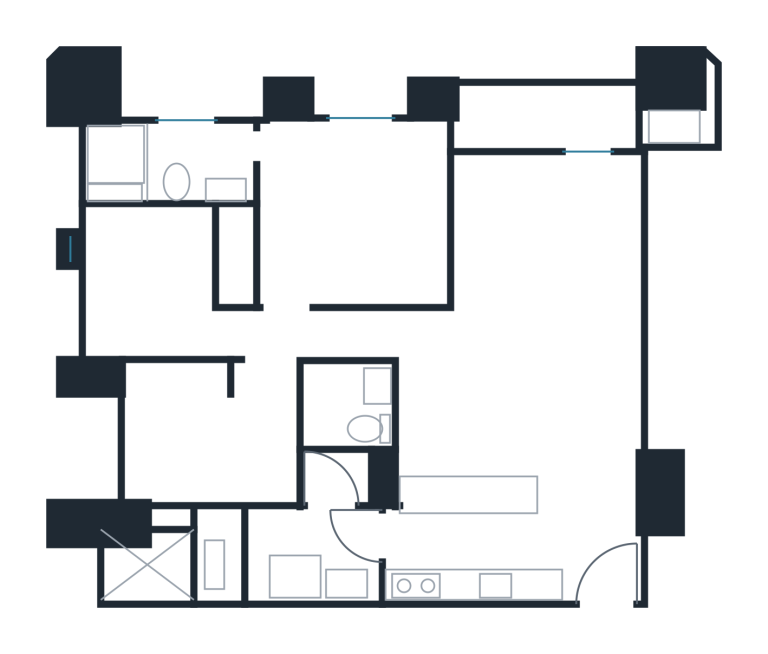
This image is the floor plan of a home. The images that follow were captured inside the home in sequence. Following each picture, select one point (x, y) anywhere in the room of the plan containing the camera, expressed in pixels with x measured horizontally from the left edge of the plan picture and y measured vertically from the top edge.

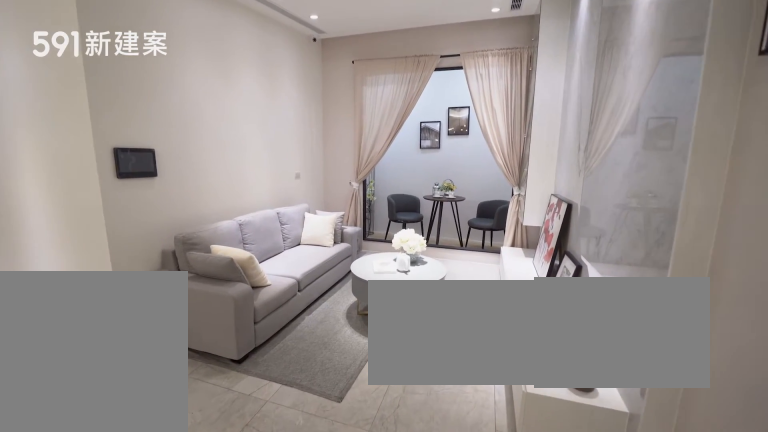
(535, 231)
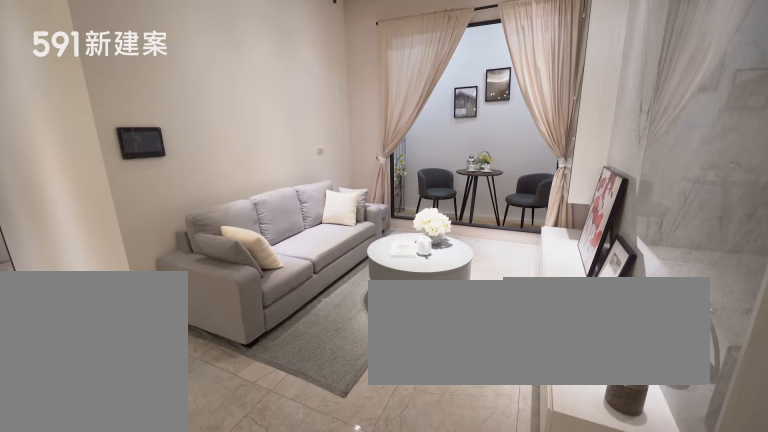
(535, 231)
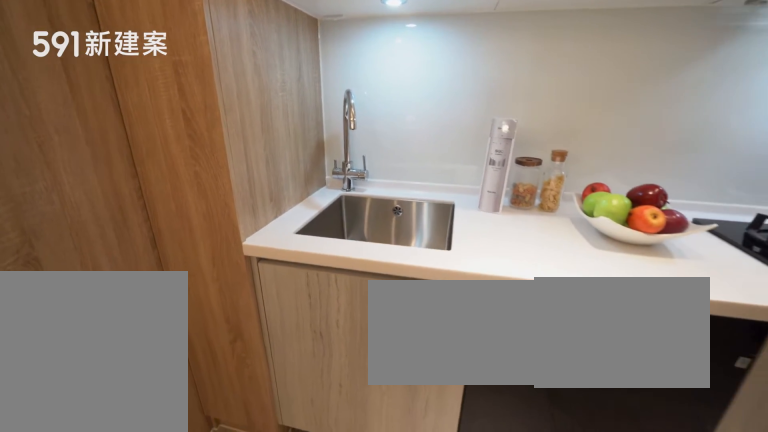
(453, 558)
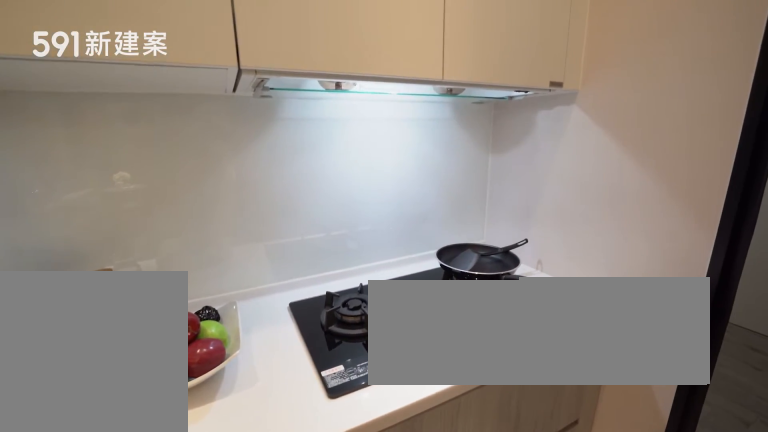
(453, 558)
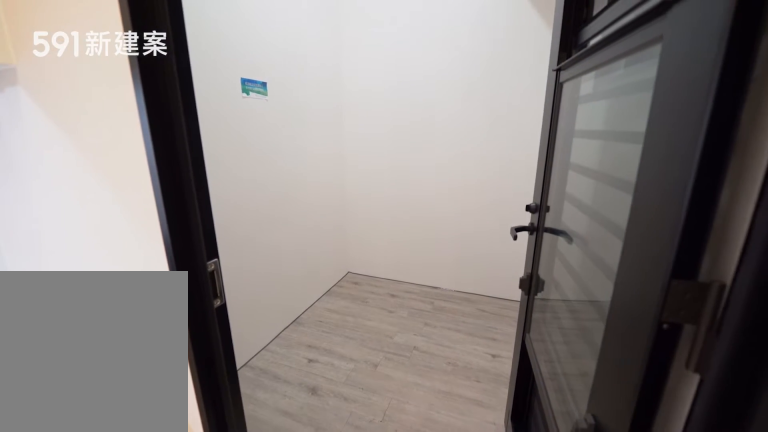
(308, 556)
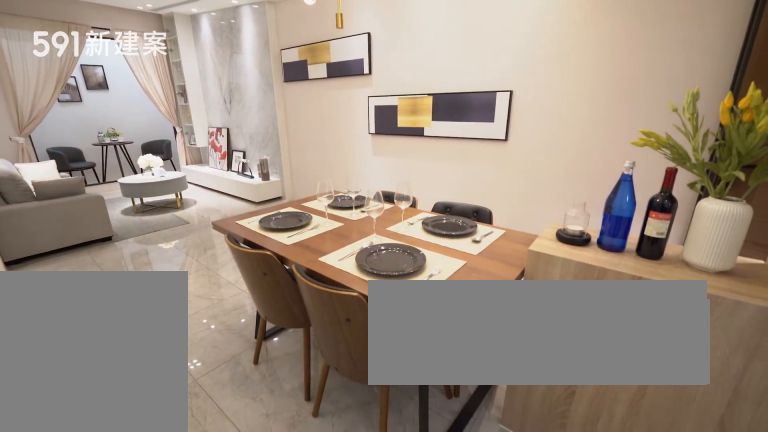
(483, 413)
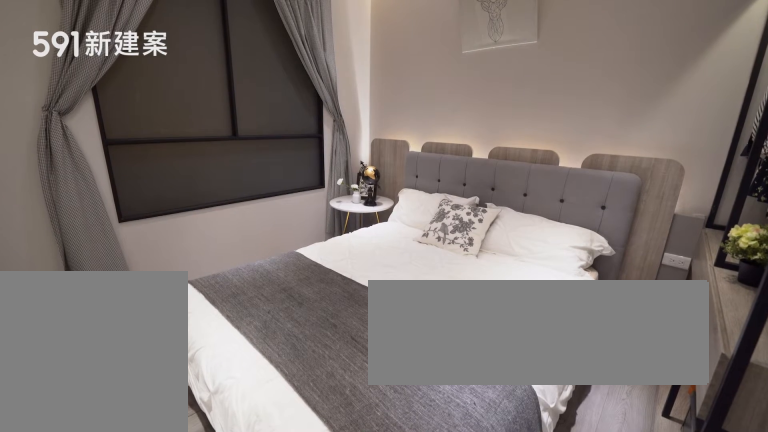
(356, 212)
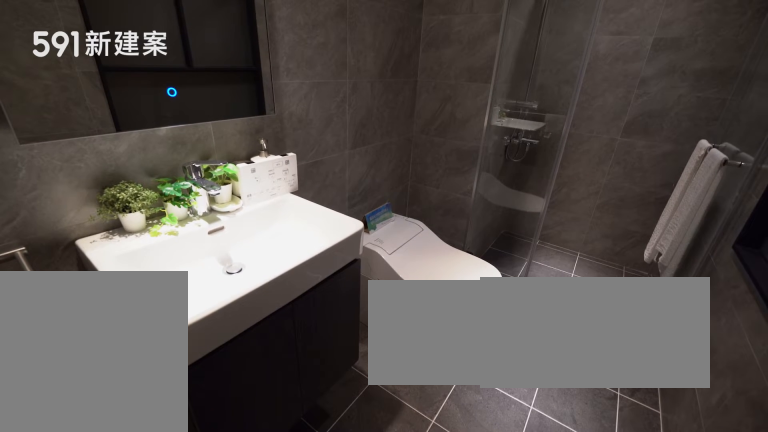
(169, 166)
